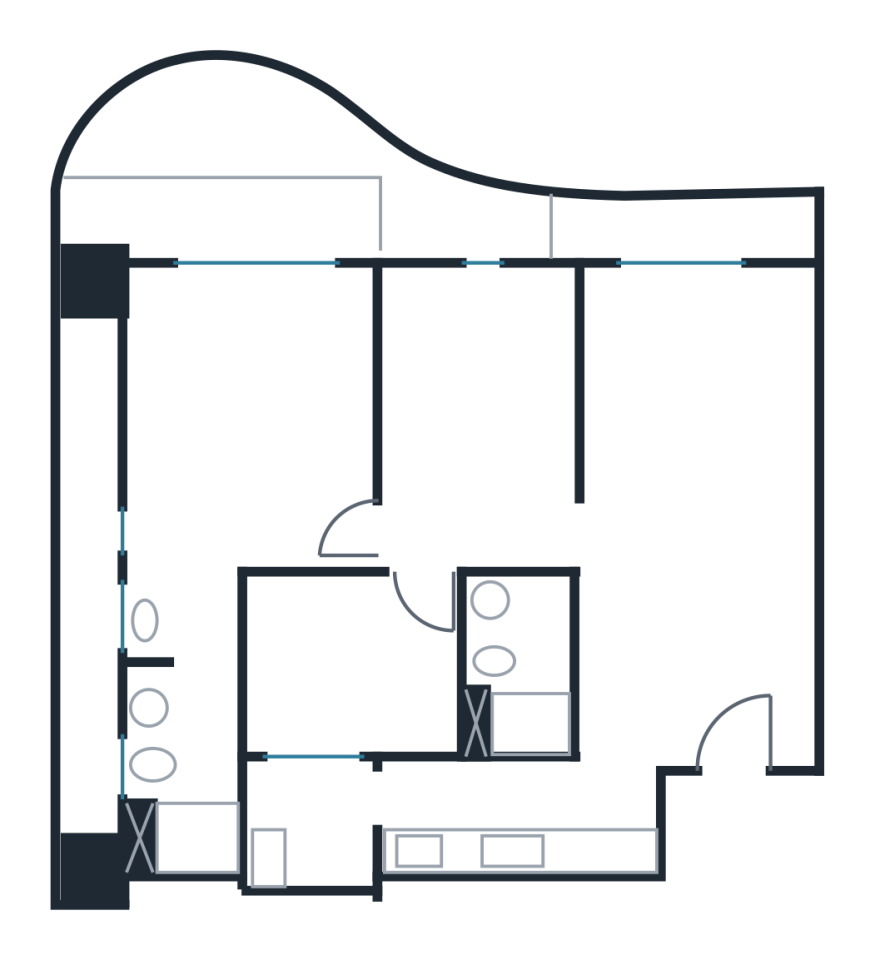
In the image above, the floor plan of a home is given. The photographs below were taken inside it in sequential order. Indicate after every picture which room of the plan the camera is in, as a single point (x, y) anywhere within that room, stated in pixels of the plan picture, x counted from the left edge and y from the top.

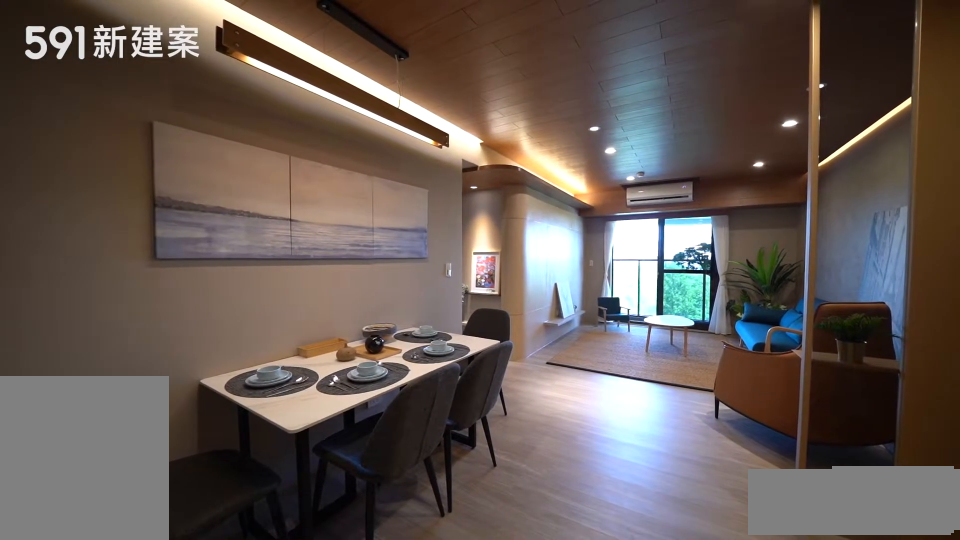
(700, 657)
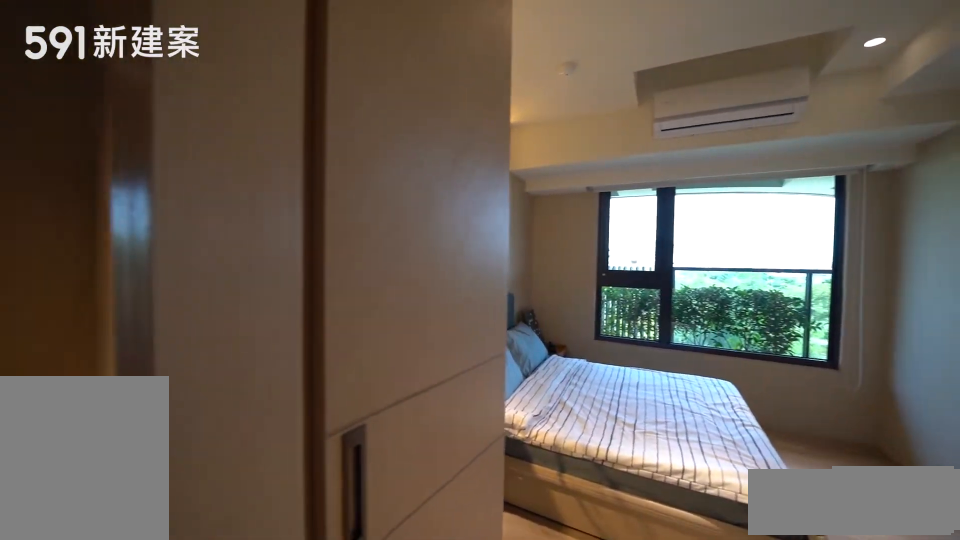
(474, 378)
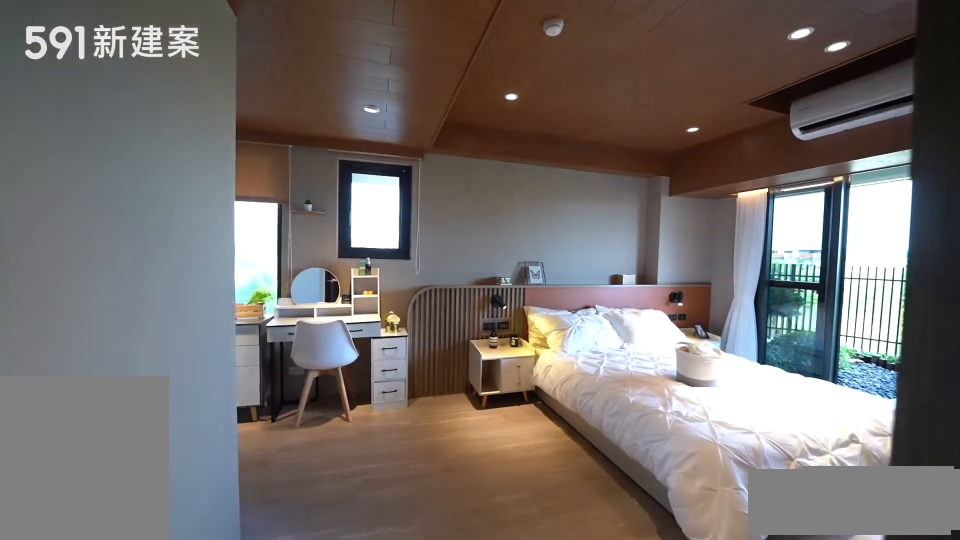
(239, 437)
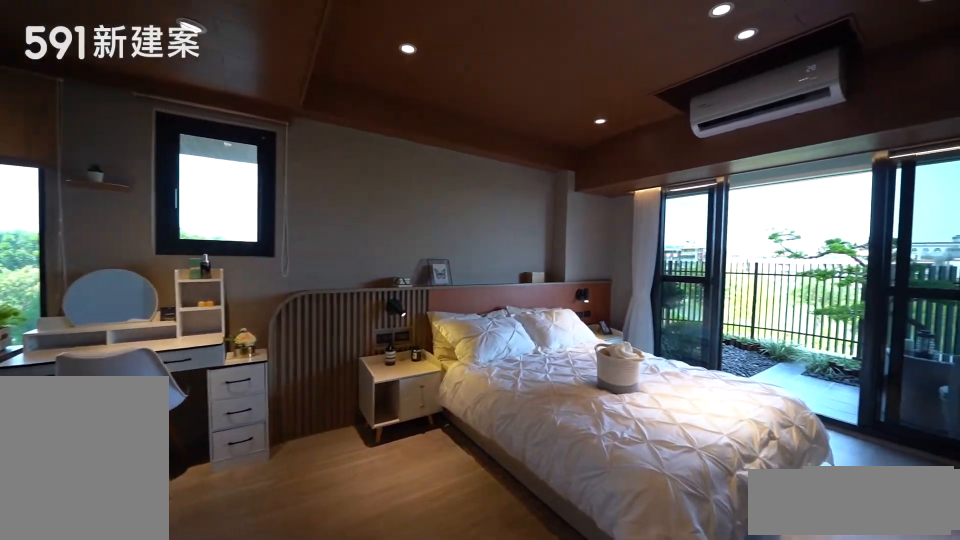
(239, 437)
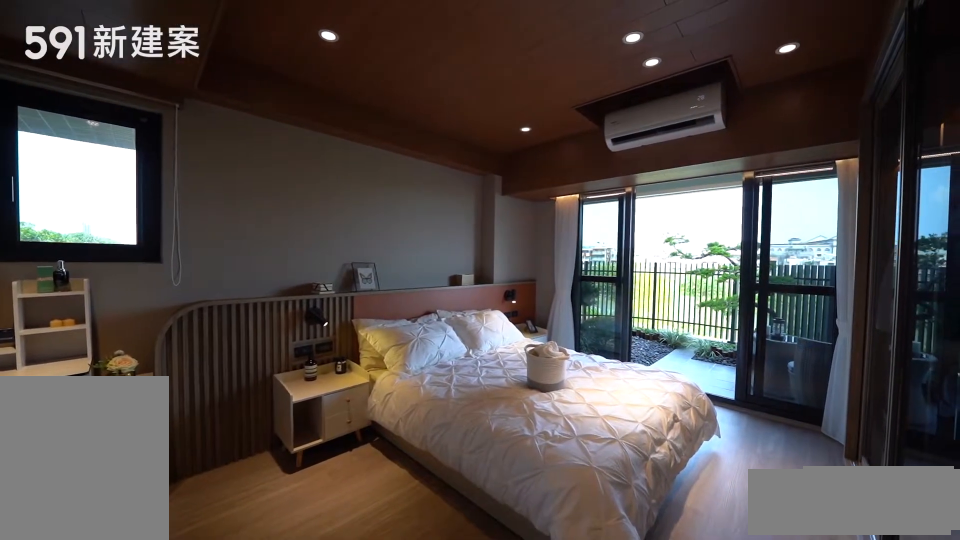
(239, 437)
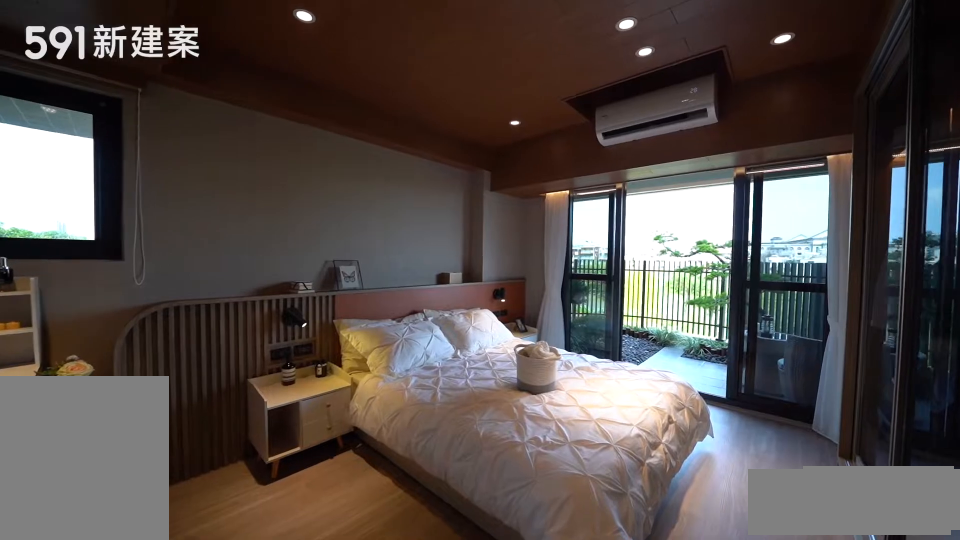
(239, 437)
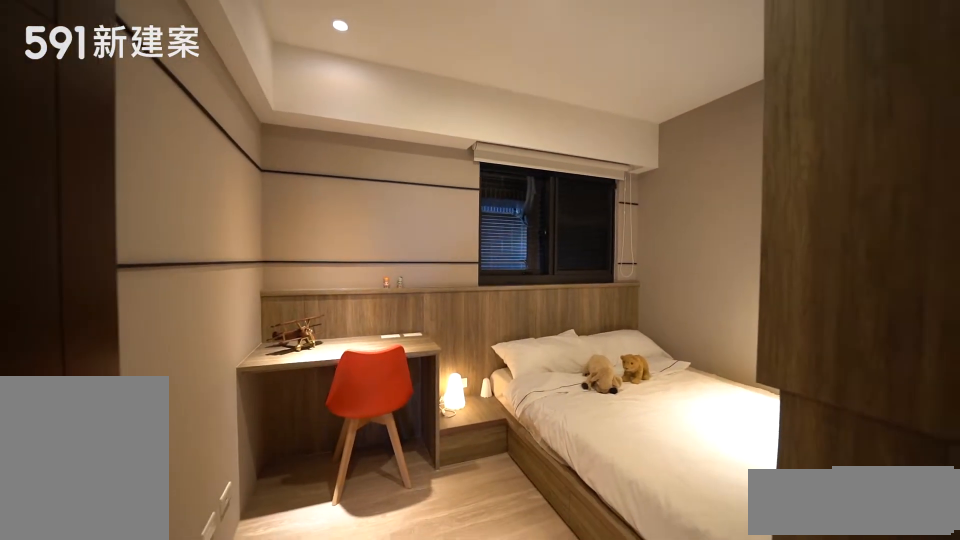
(342, 672)
